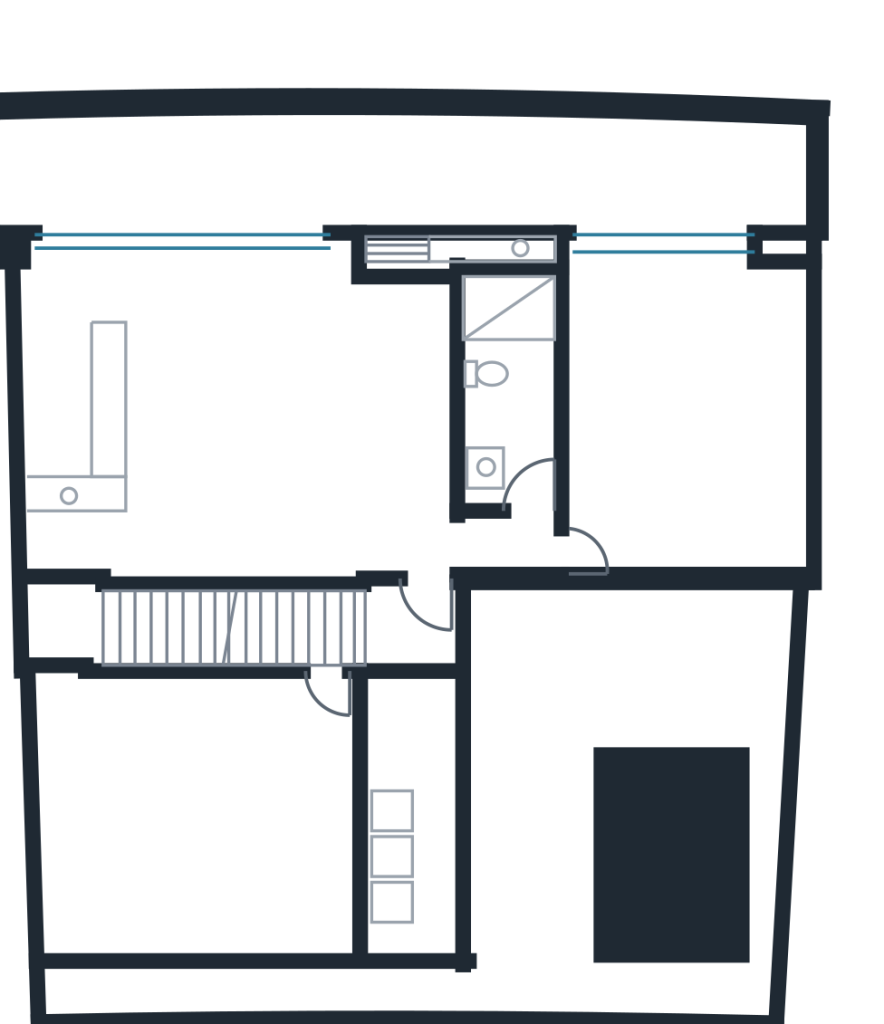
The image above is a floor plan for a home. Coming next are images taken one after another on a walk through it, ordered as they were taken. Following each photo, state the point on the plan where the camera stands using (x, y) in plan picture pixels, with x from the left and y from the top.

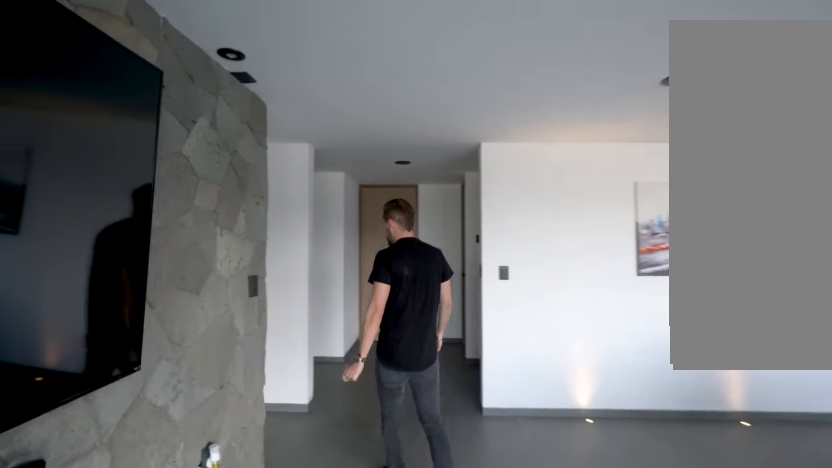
(300, 334)
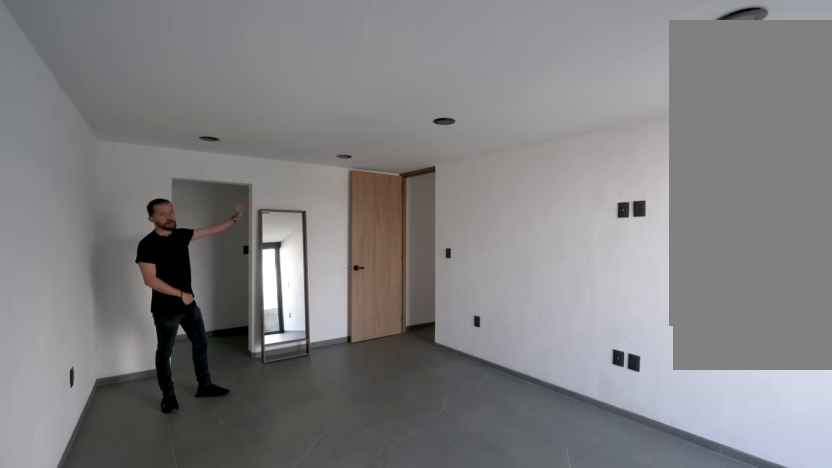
(787, 367)
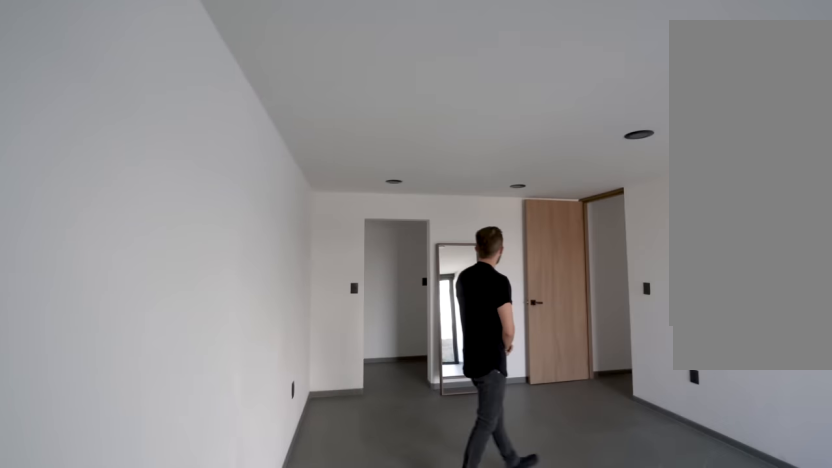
(786, 278)
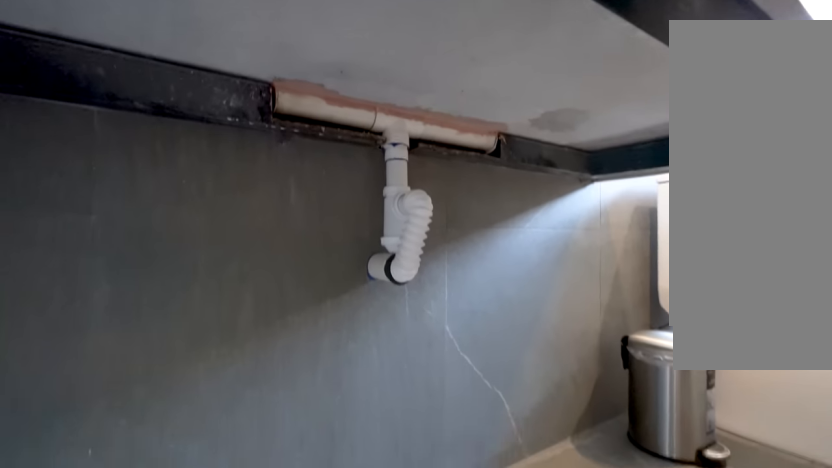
(514, 455)
